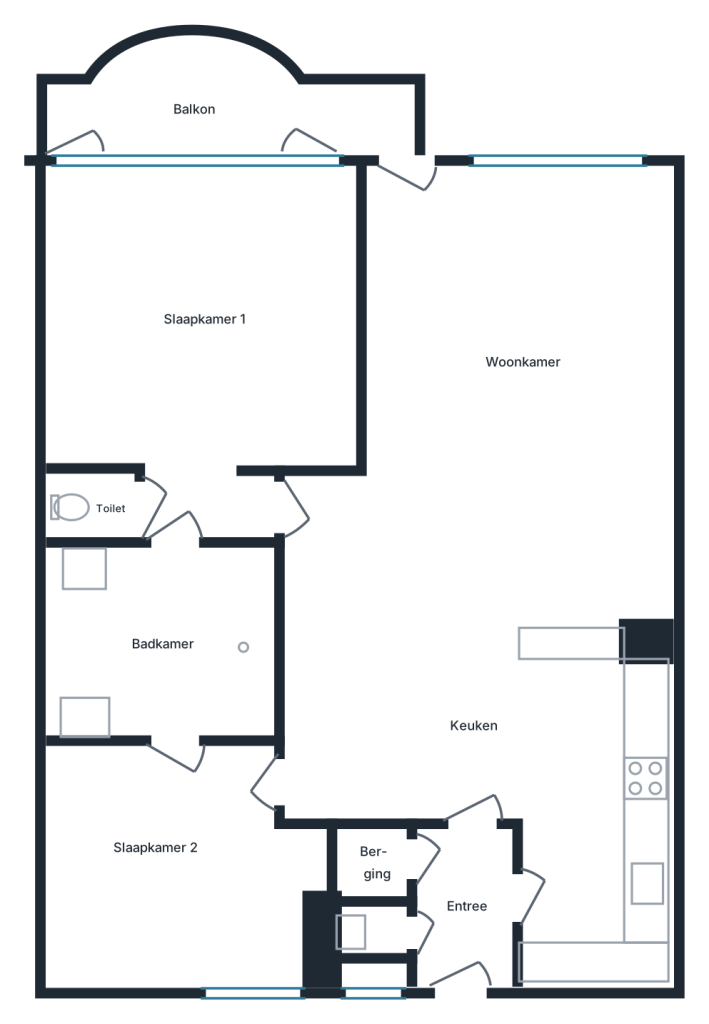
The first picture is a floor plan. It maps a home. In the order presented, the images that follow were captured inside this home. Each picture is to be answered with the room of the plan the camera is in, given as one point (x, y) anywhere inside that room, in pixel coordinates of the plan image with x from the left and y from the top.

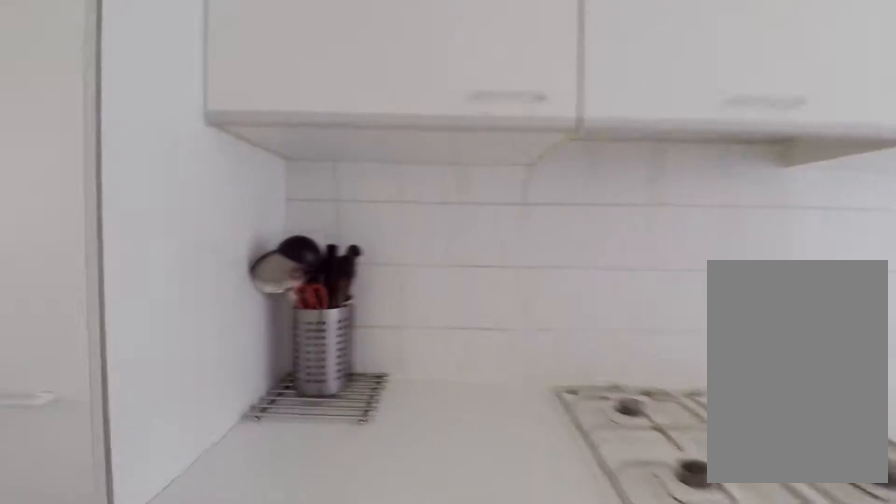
(447, 759)
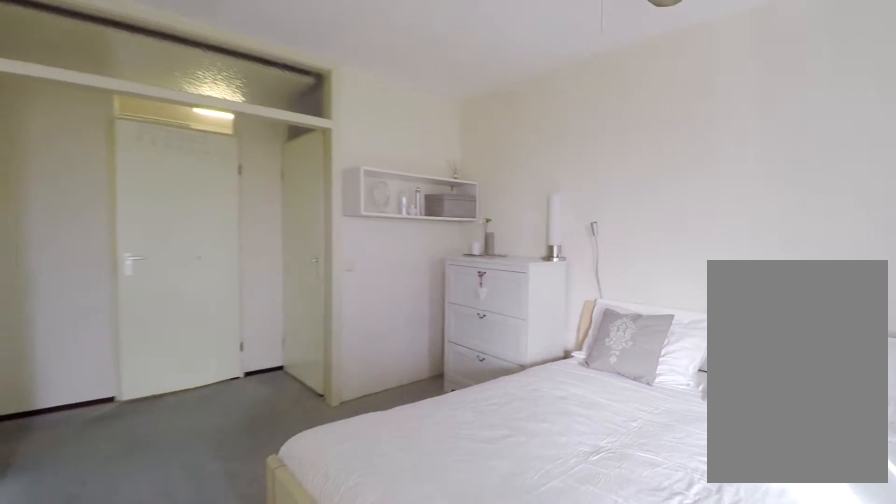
(203, 339)
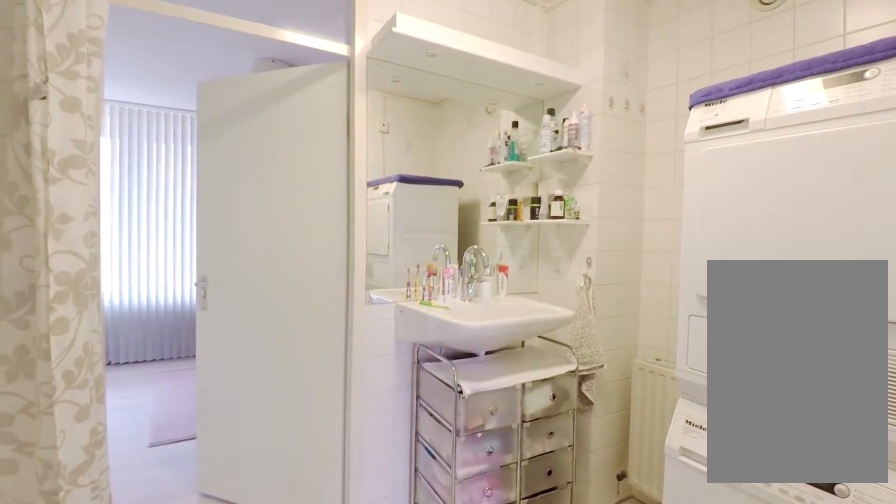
(171, 643)
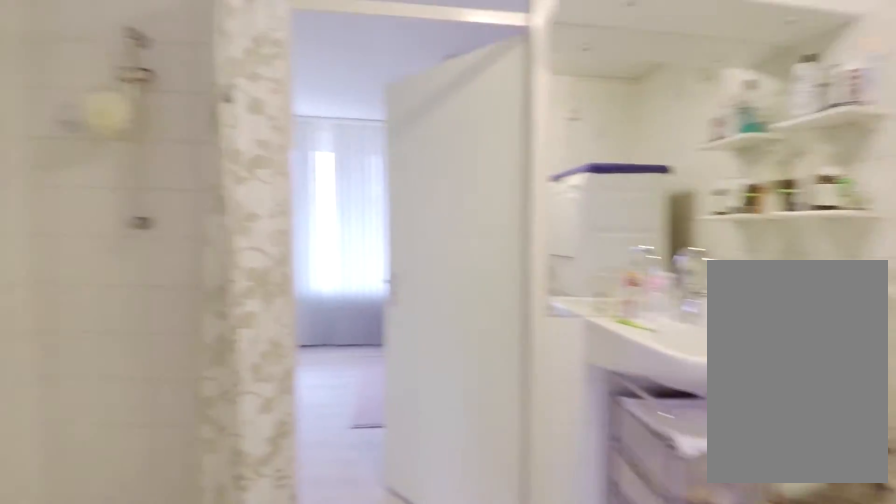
(171, 643)
